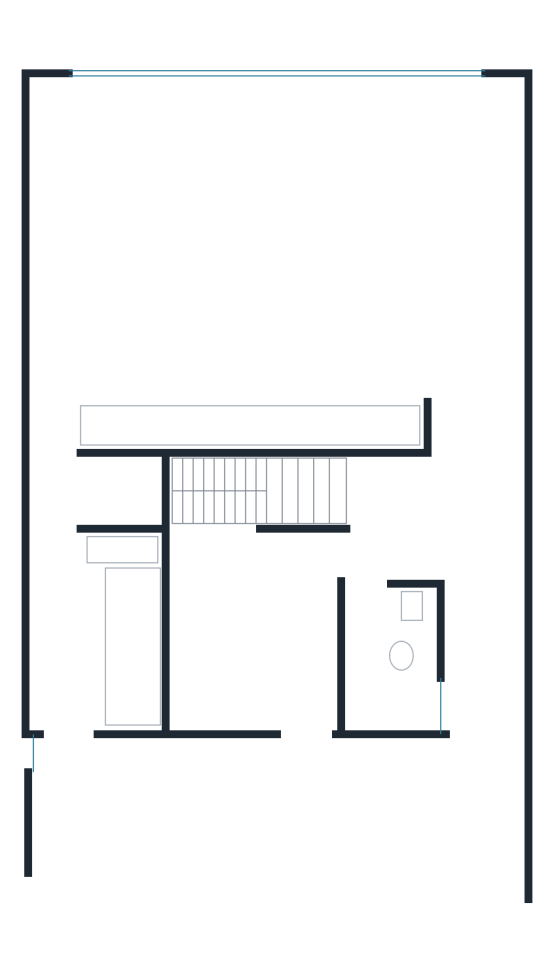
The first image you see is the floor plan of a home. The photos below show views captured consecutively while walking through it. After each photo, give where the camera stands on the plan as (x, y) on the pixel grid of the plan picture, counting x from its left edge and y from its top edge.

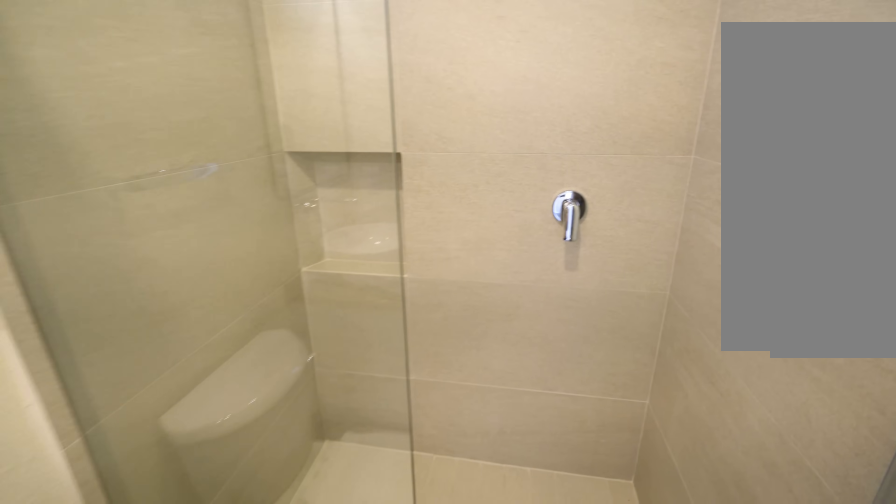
(378, 679)
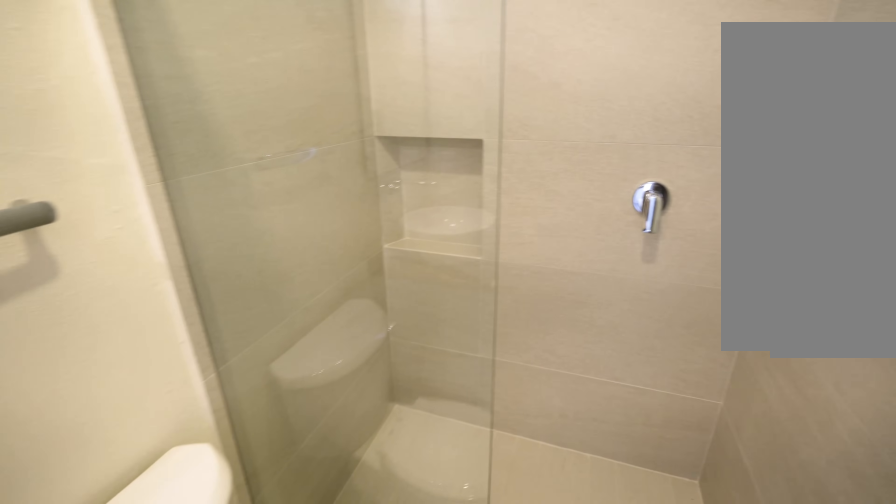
(379, 677)
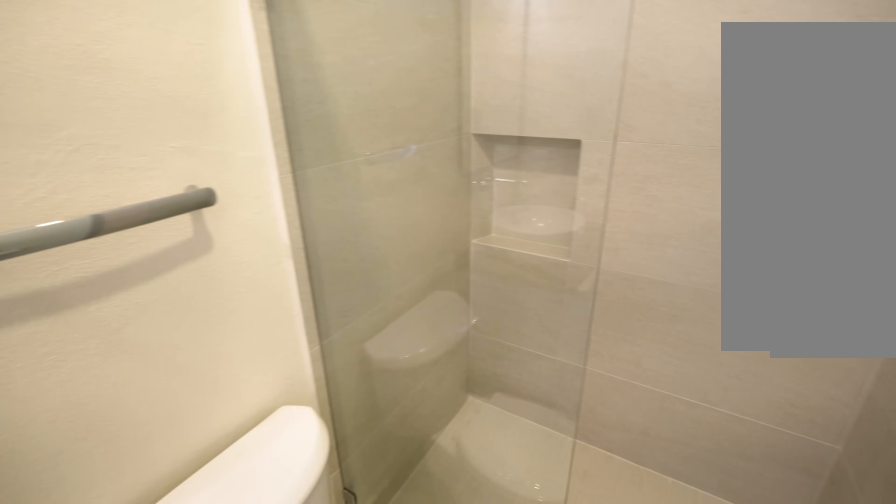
(378, 673)
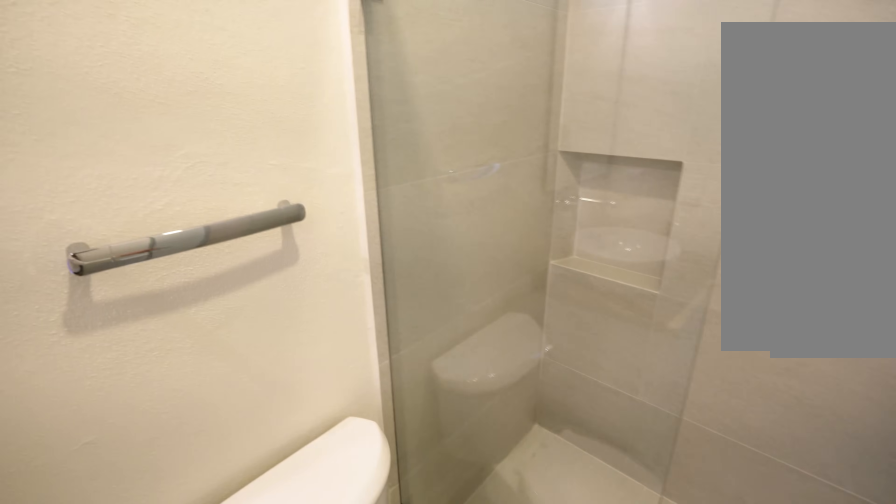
(378, 672)
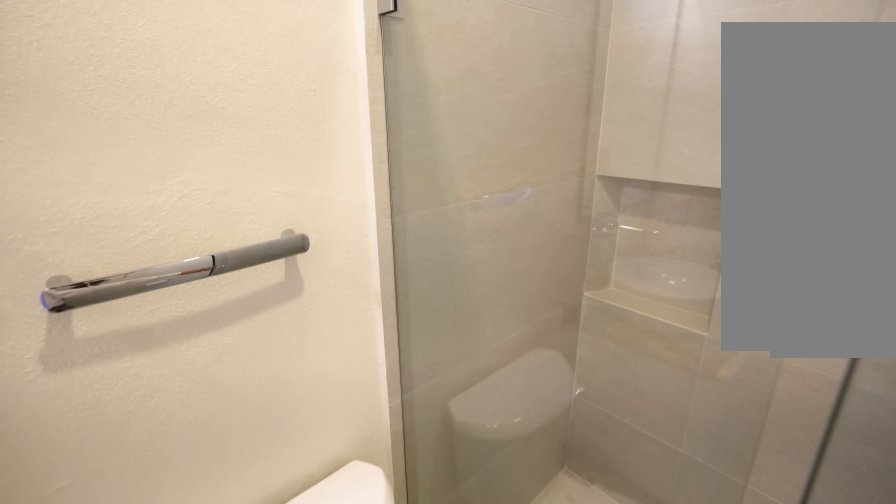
(379, 672)
